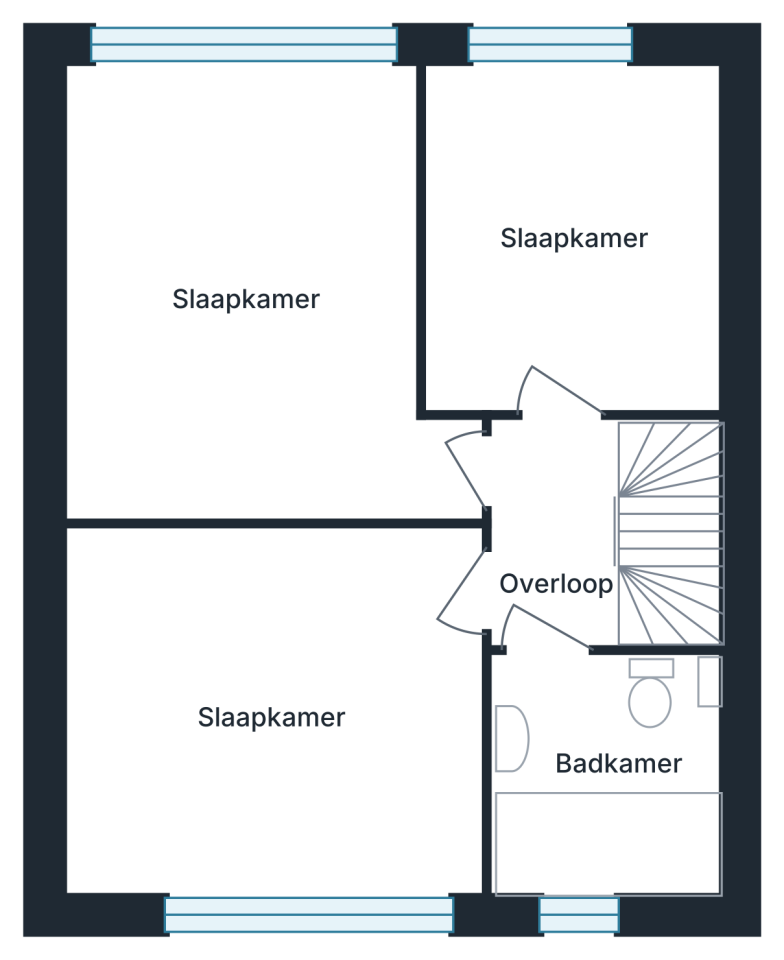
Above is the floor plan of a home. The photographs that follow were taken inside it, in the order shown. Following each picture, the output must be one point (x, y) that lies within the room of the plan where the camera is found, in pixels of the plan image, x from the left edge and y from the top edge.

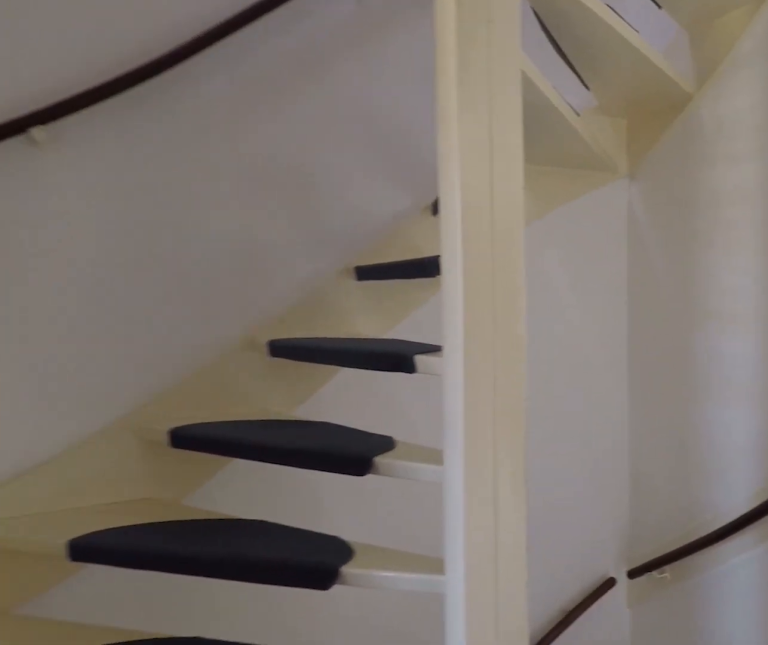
(554, 530)
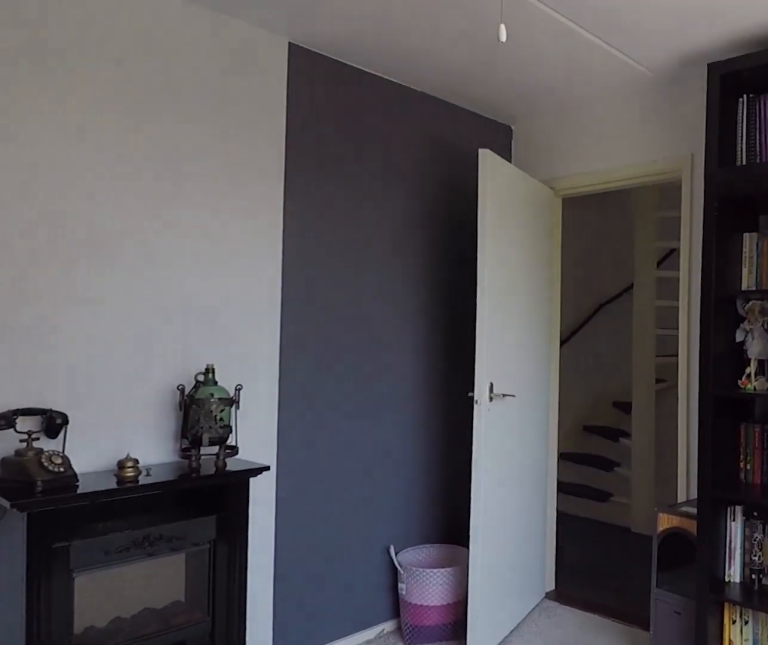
(269, 740)
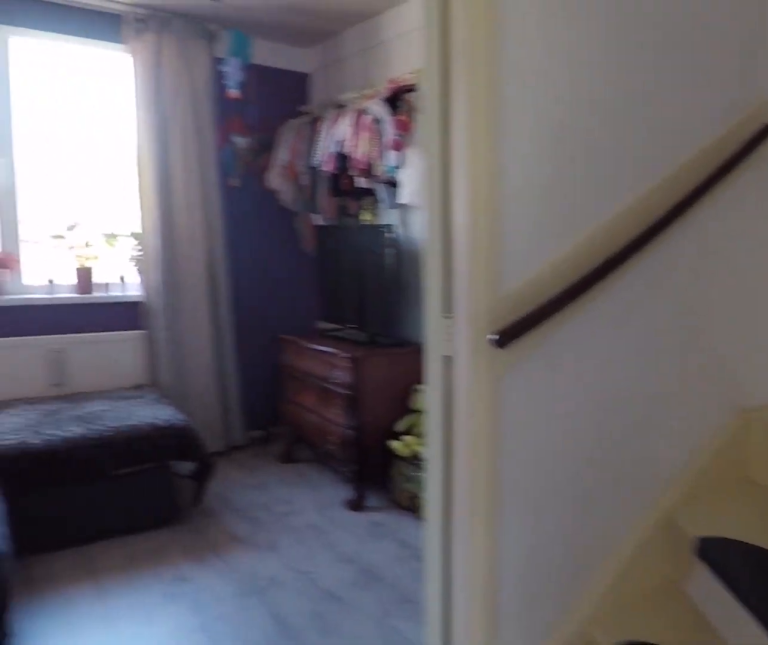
(554, 532)
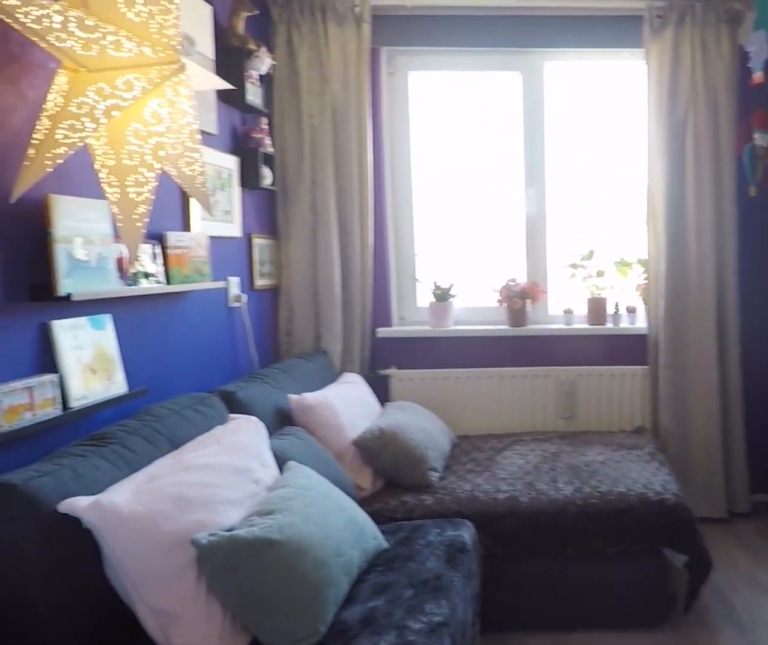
(574, 234)
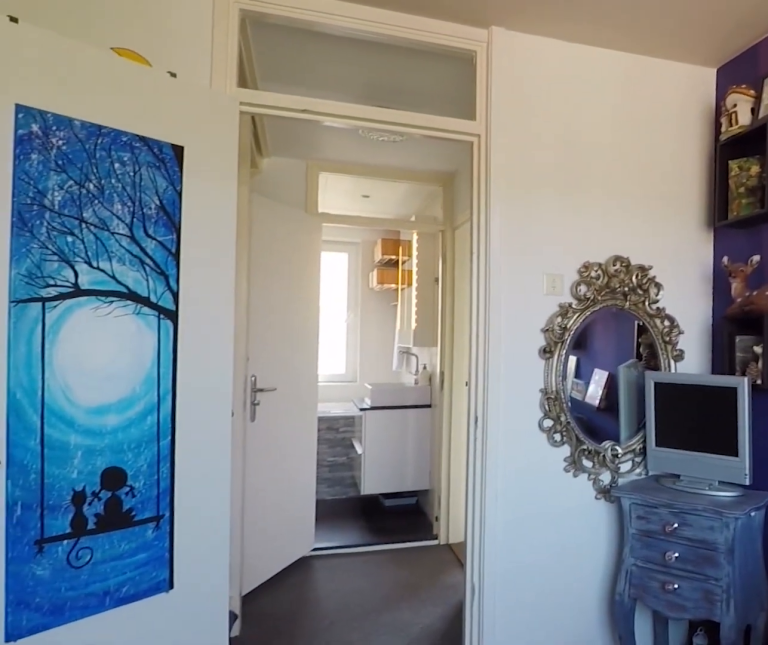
(574, 234)
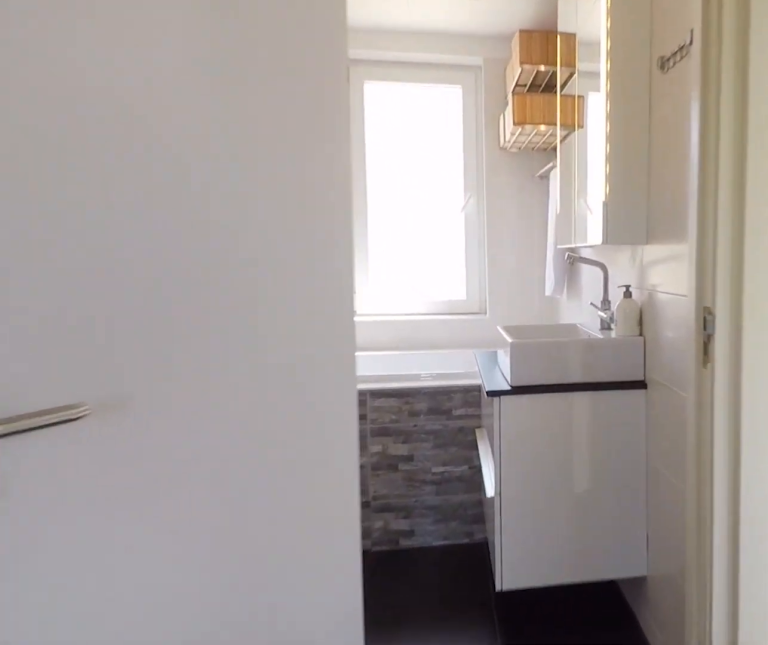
(554, 532)
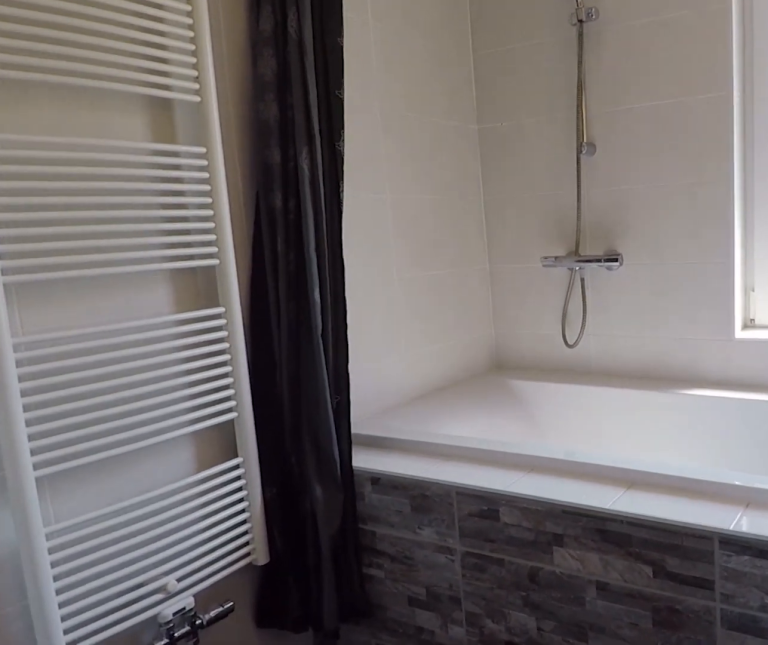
(607, 777)
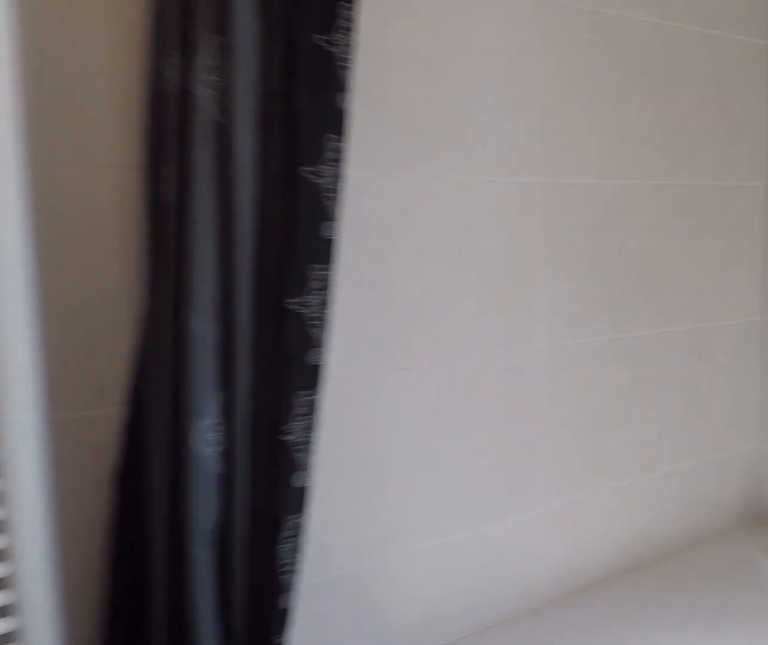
(607, 777)
